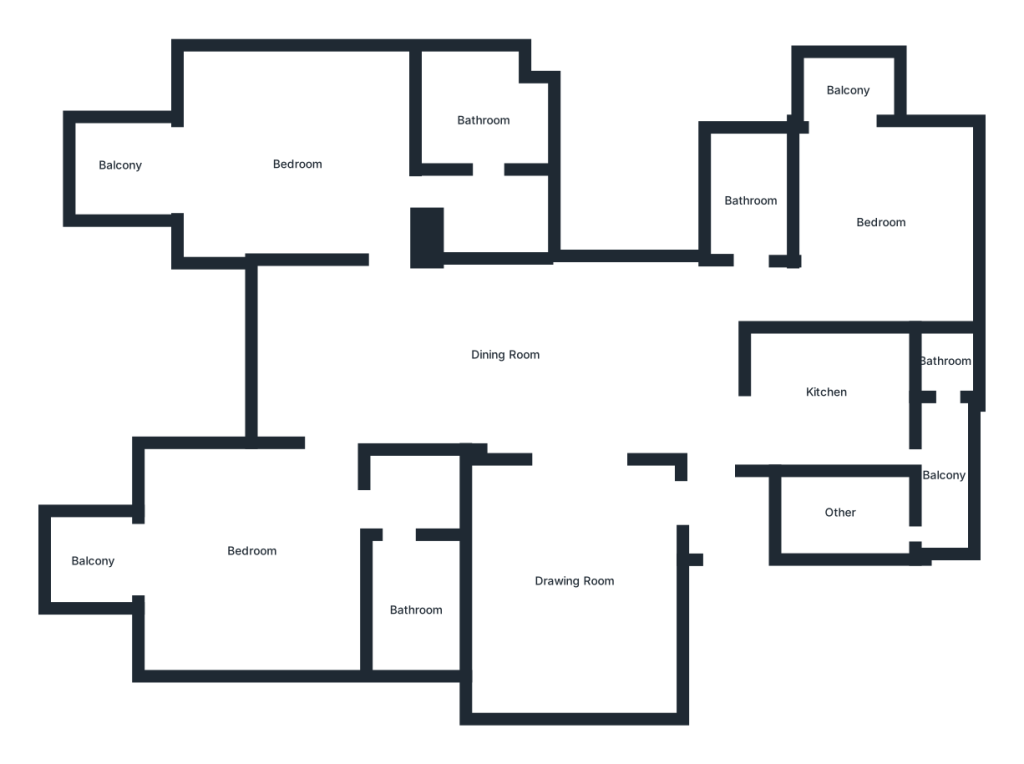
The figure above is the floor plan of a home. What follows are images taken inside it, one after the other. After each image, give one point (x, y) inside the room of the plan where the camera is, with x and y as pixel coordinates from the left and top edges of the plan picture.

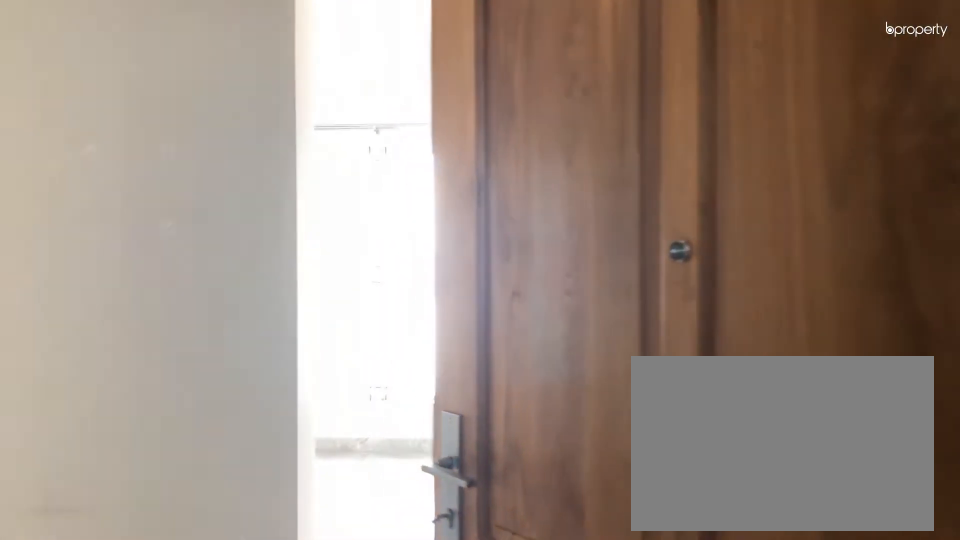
(701, 415)
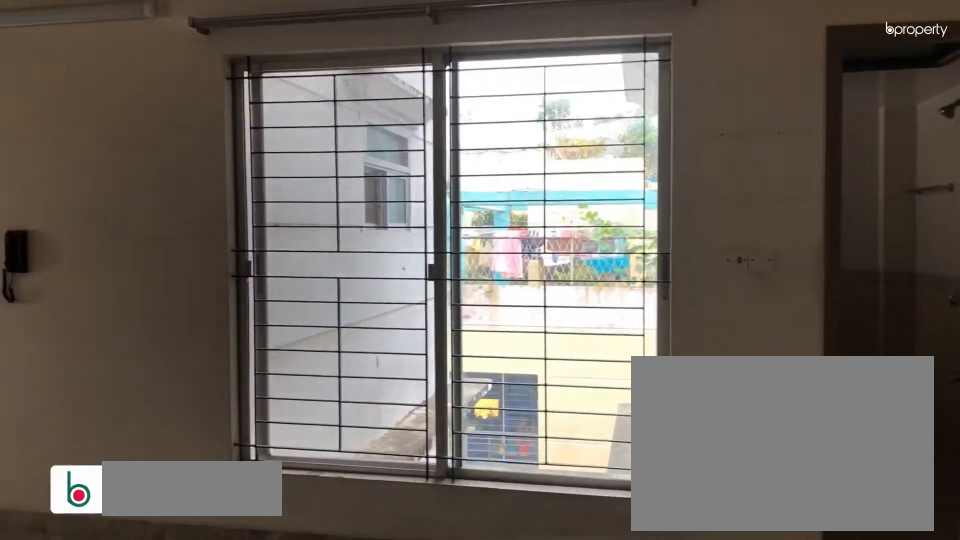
(505, 356)
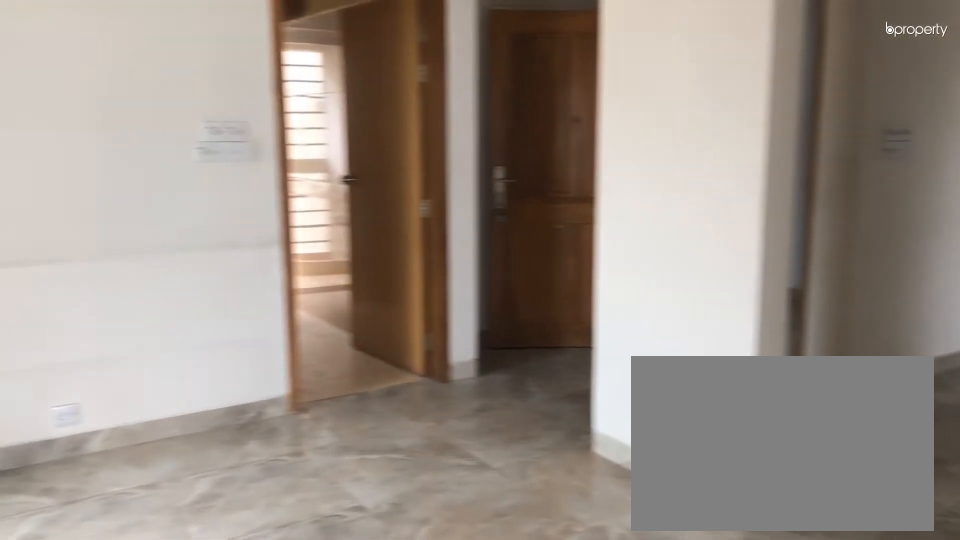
(505, 356)
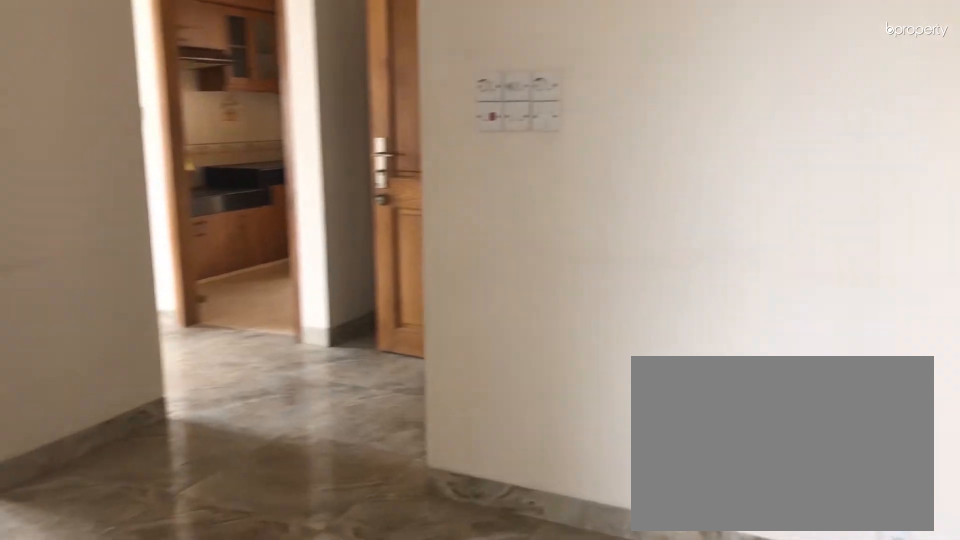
(571, 584)
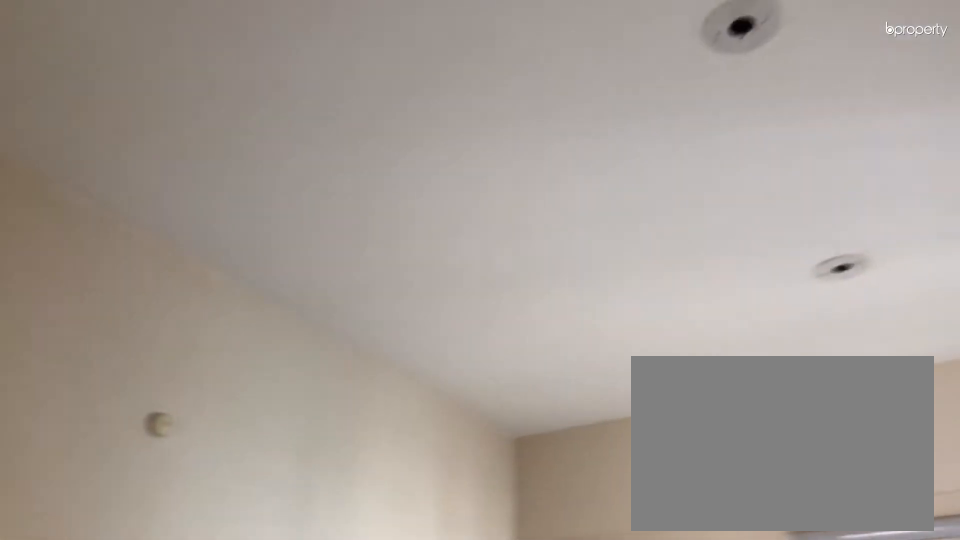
(571, 584)
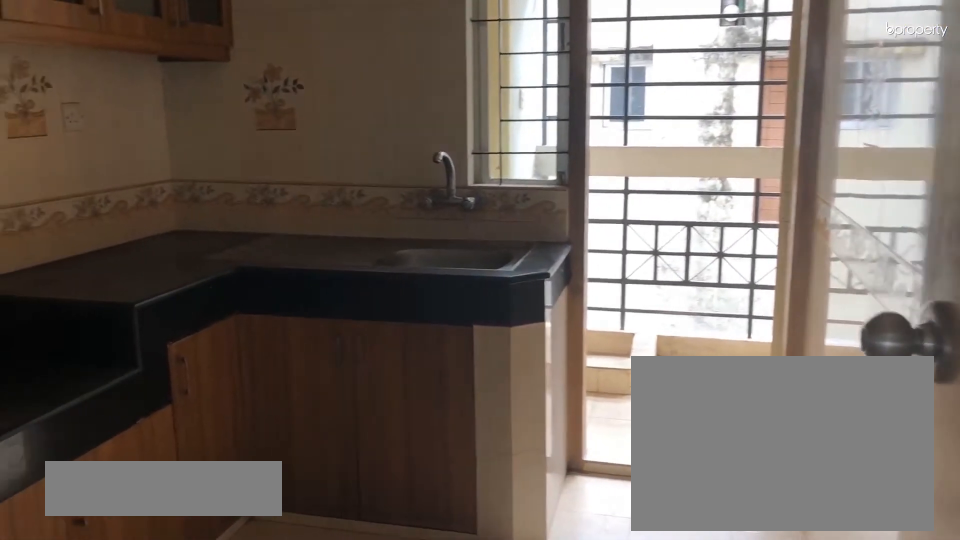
(824, 392)
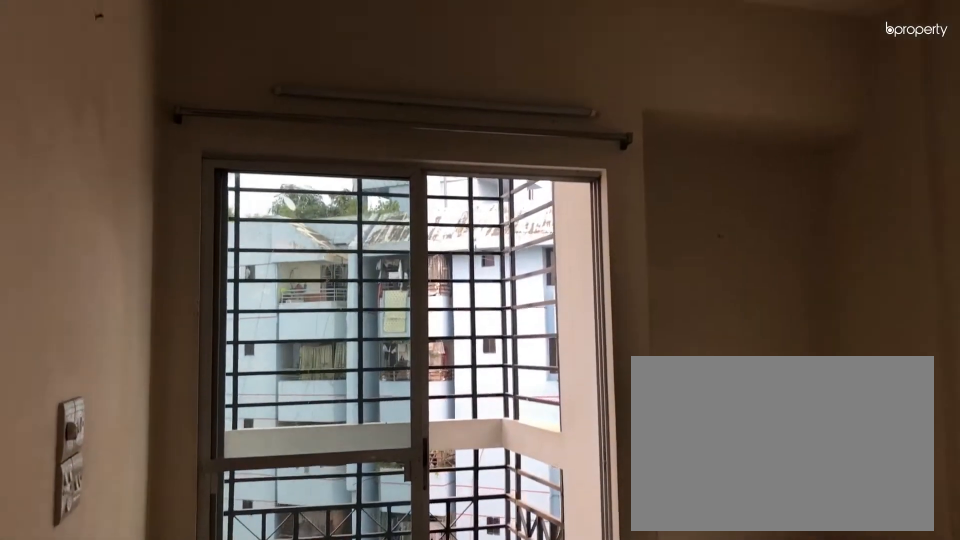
(880, 219)
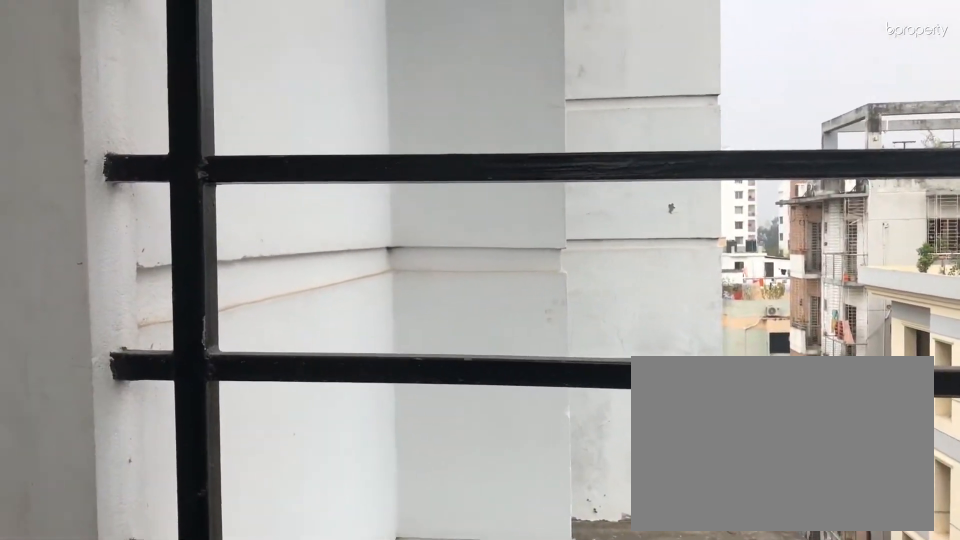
(847, 89)
